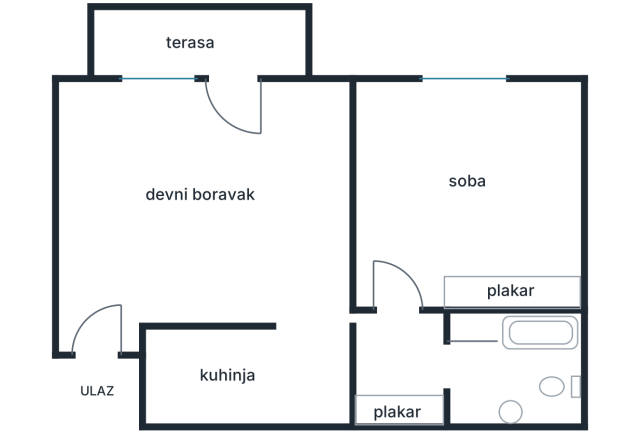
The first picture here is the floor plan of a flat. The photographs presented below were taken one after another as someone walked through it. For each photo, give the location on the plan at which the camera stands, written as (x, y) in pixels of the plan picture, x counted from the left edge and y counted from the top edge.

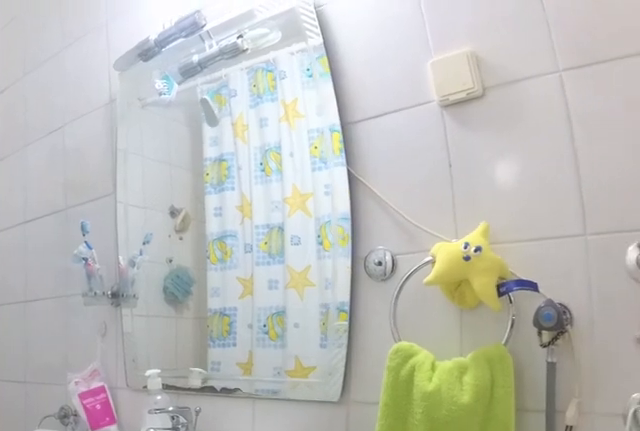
(447, 334)
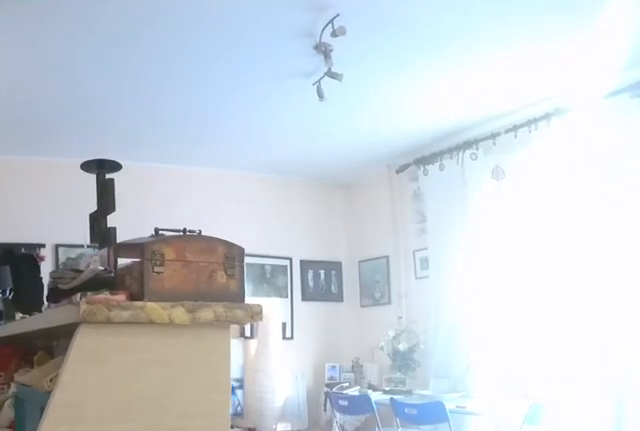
(314, 350)
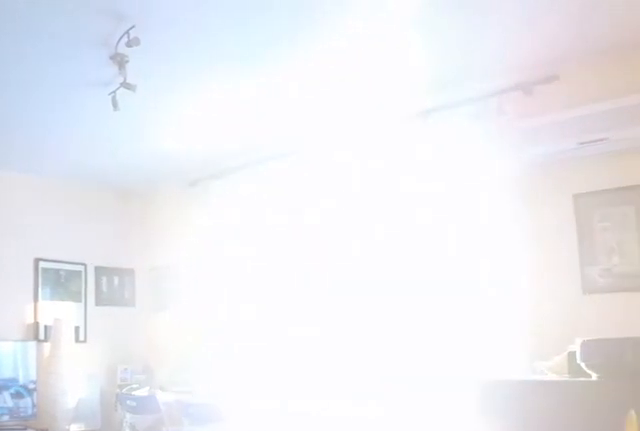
(315, 350)
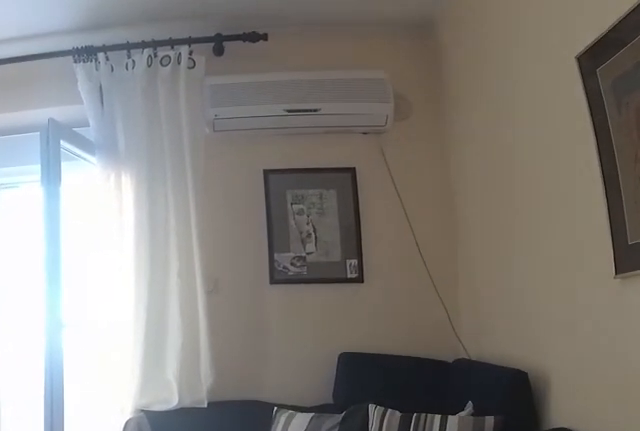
(247, 253)
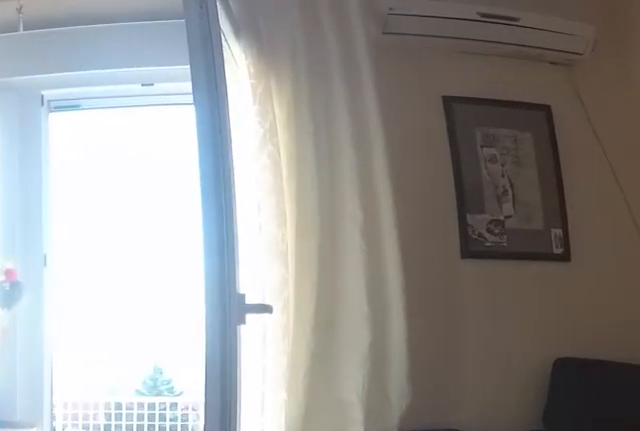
(239, 218)
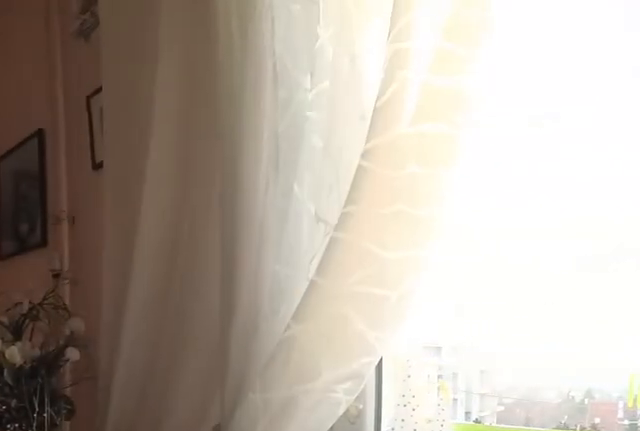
(251, 120)
